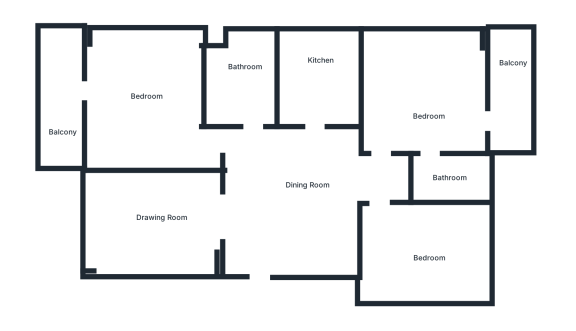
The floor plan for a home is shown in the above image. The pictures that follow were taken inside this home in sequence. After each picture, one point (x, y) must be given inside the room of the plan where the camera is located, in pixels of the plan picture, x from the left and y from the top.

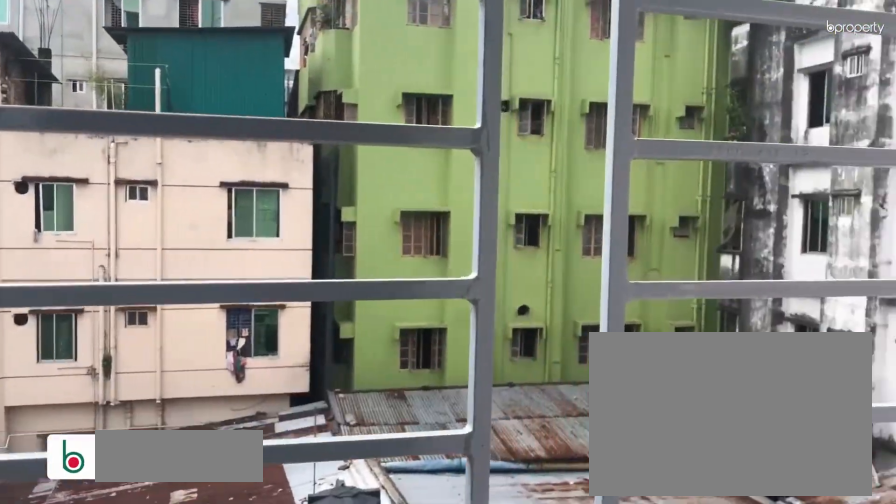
(60, 122)
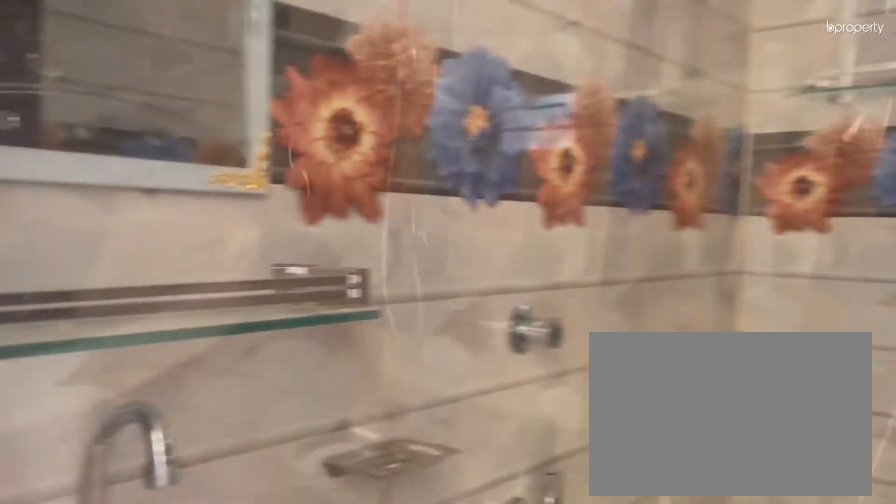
(244, 86)
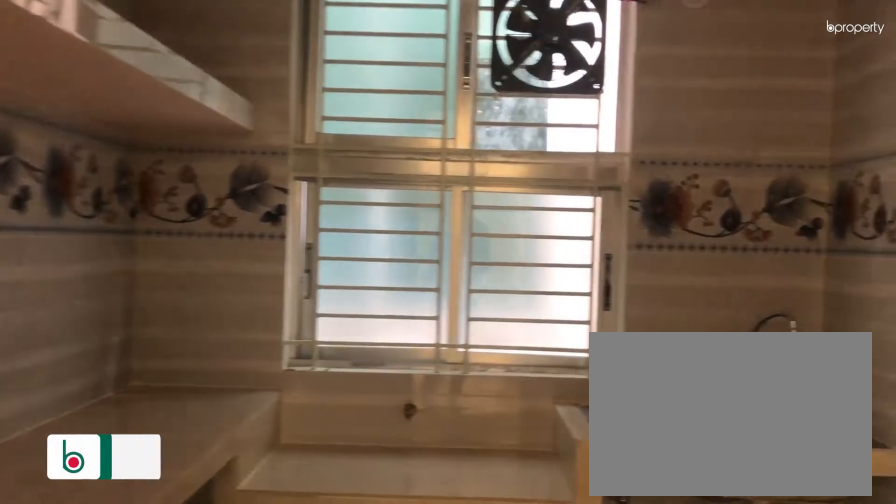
(322, 69)
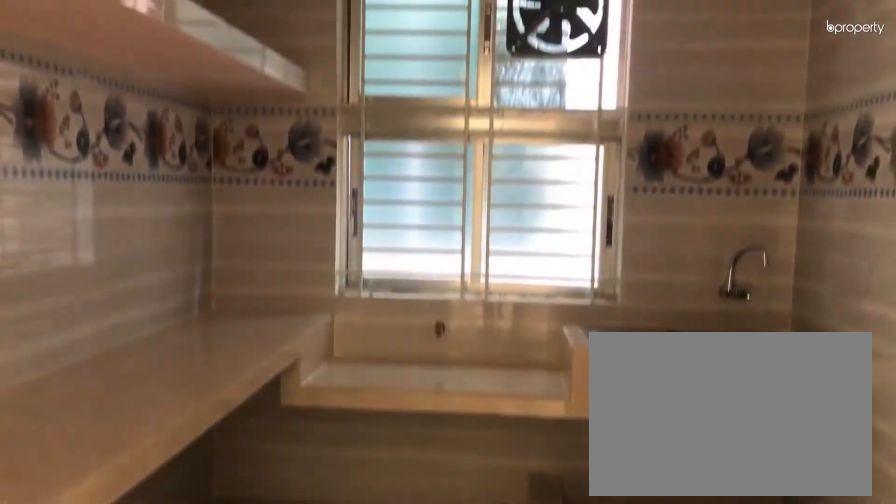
(322, 69)
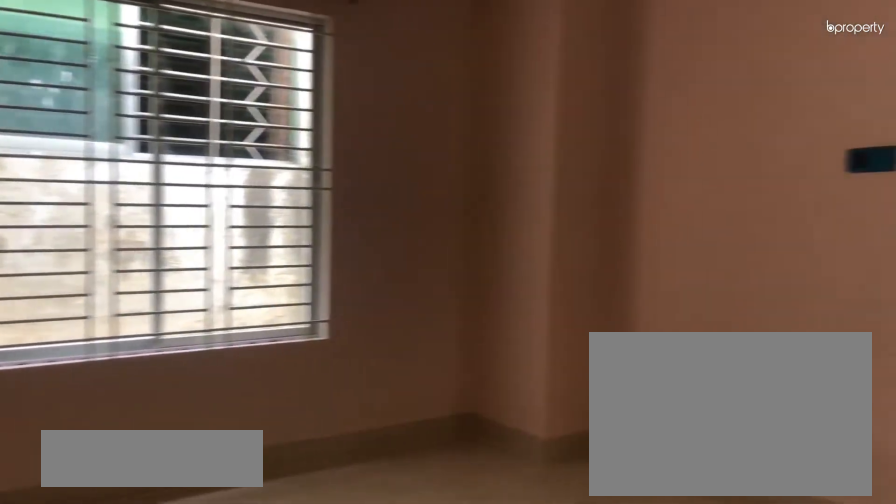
(426, 92)
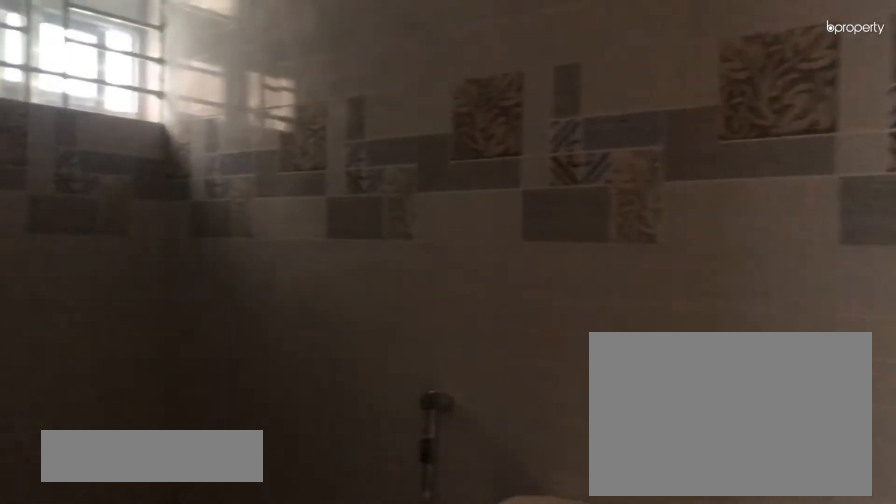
(451, 176)
